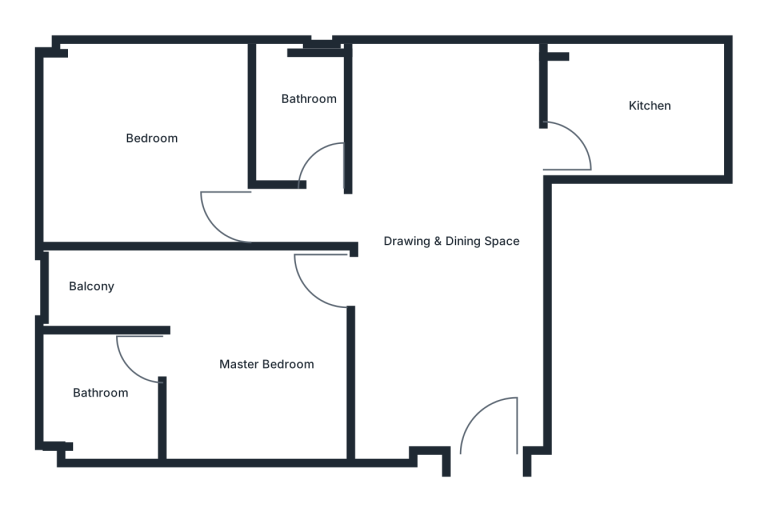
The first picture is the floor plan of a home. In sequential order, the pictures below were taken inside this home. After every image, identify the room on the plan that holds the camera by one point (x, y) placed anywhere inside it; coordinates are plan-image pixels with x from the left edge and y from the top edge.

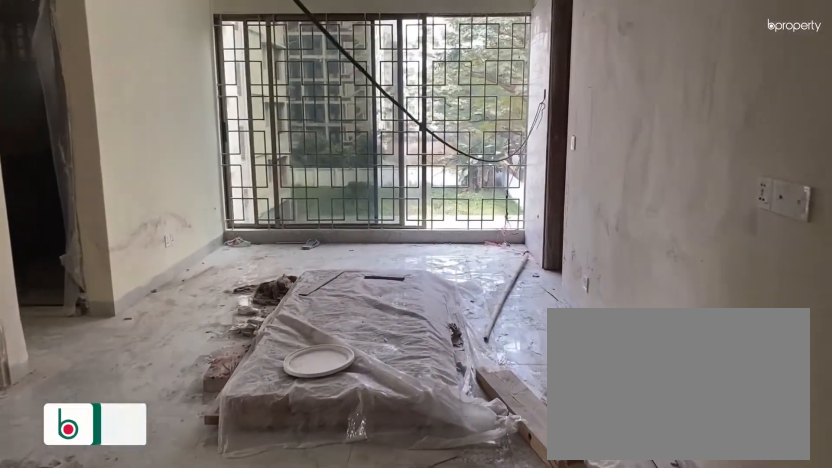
(477, 401)
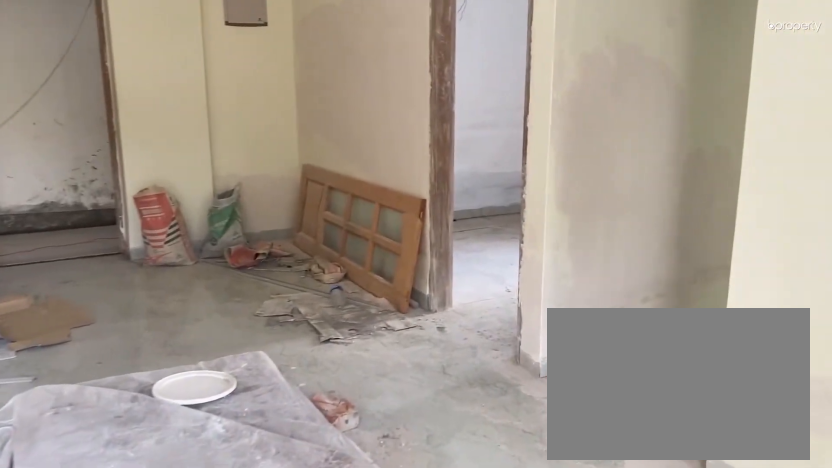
(459, 205)
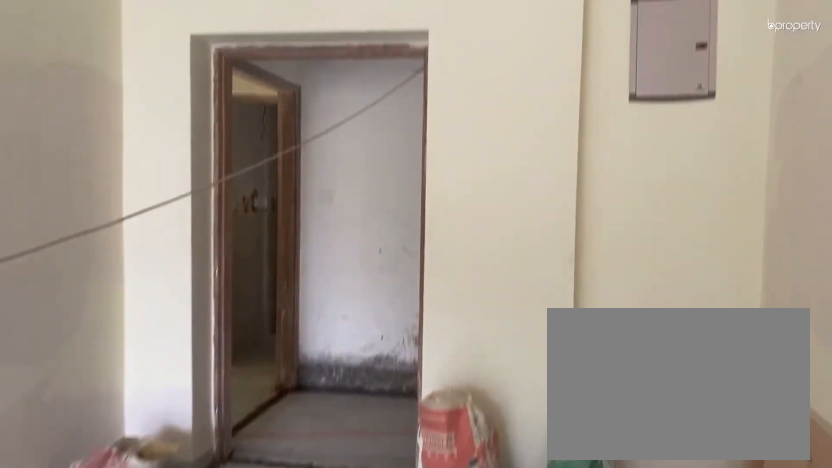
(459, 205)
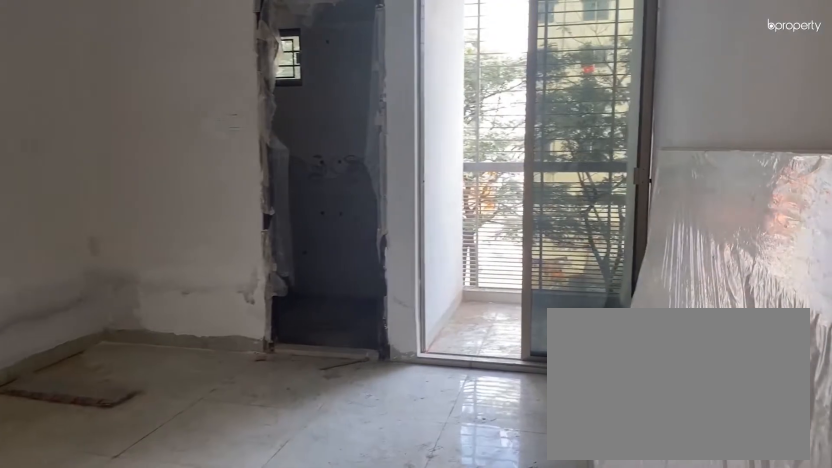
(315, 320)
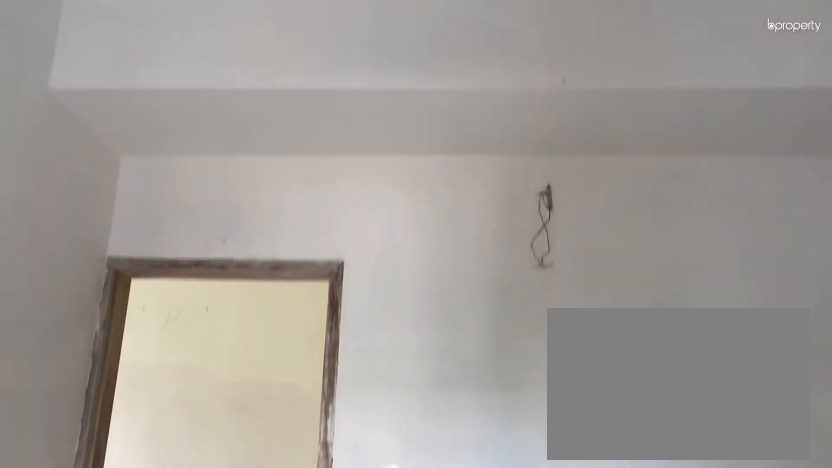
(244, 373)
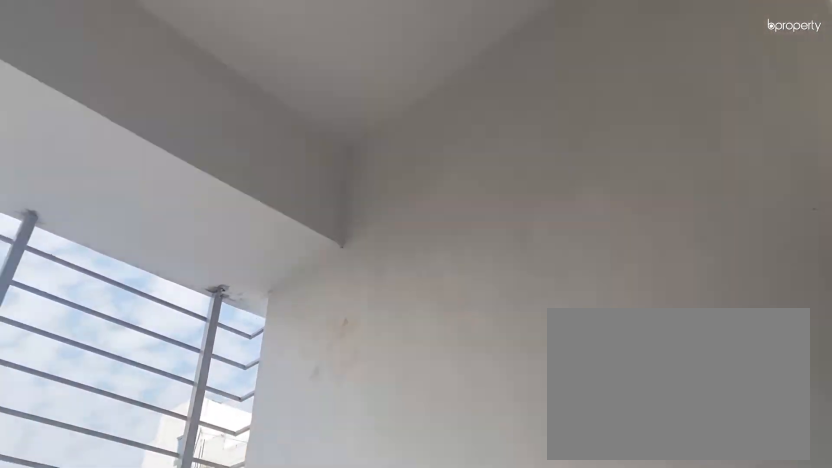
(86, 284)
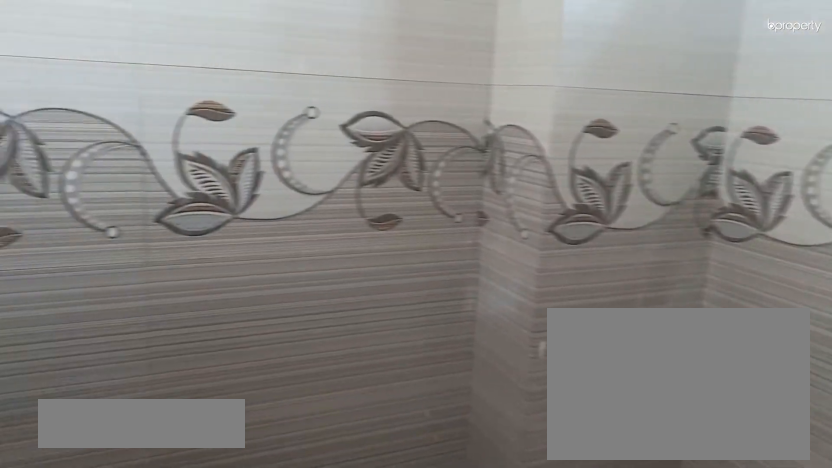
(103, 394)
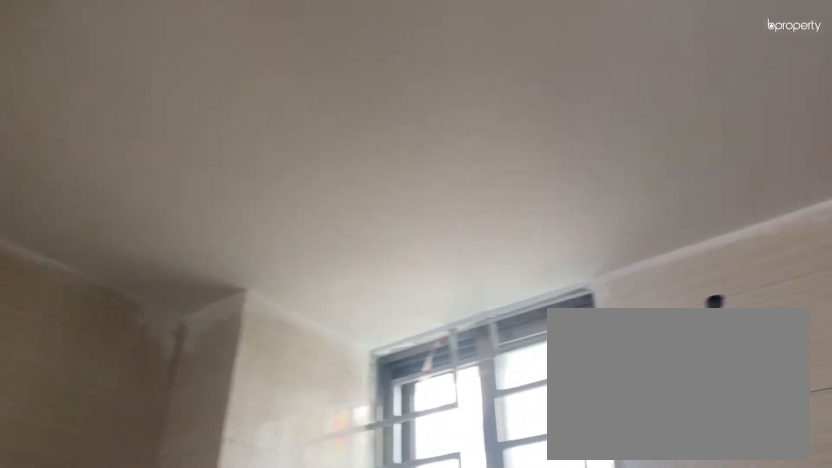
(103, 394)
